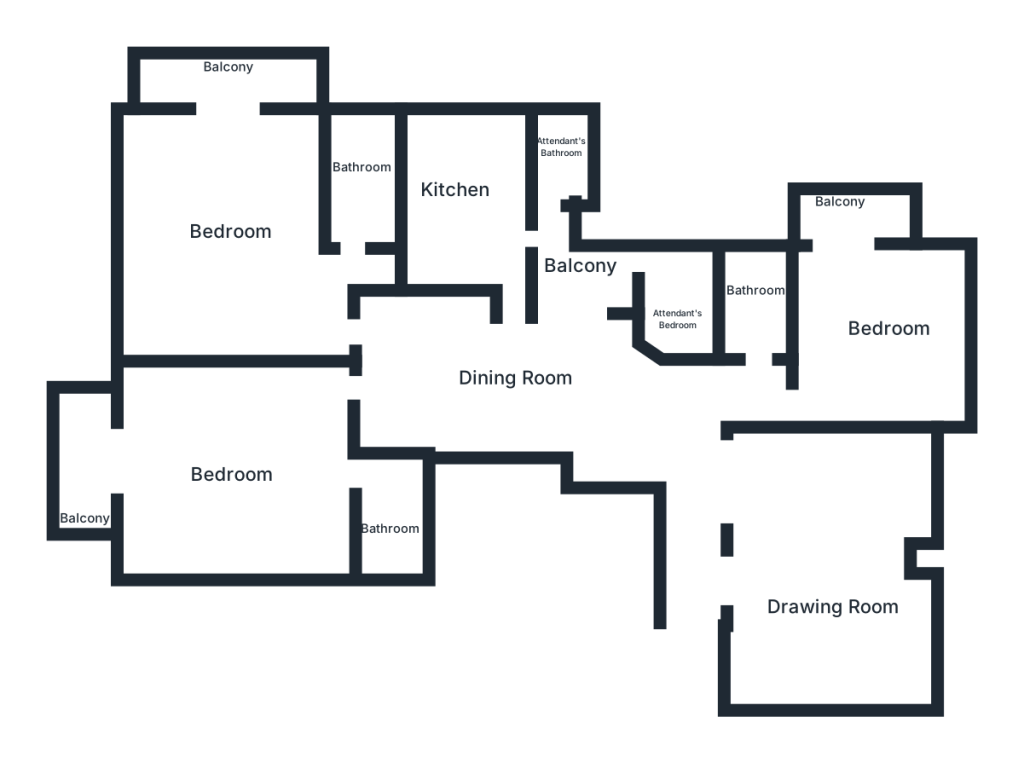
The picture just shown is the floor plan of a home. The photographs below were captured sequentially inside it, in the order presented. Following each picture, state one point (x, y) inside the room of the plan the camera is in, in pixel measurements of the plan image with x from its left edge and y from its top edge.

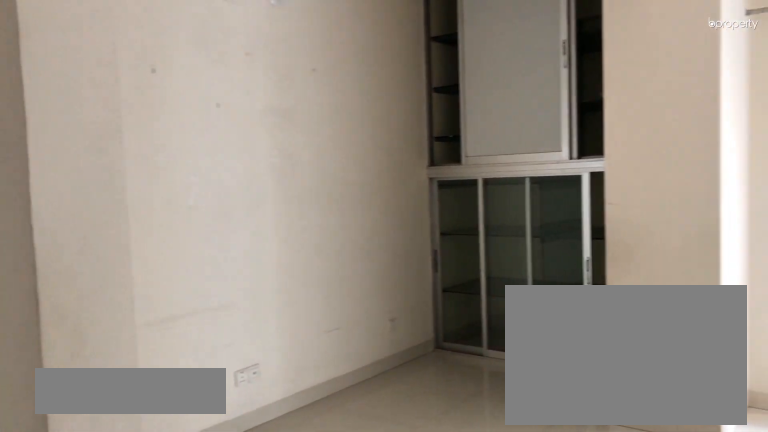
(818, 575)
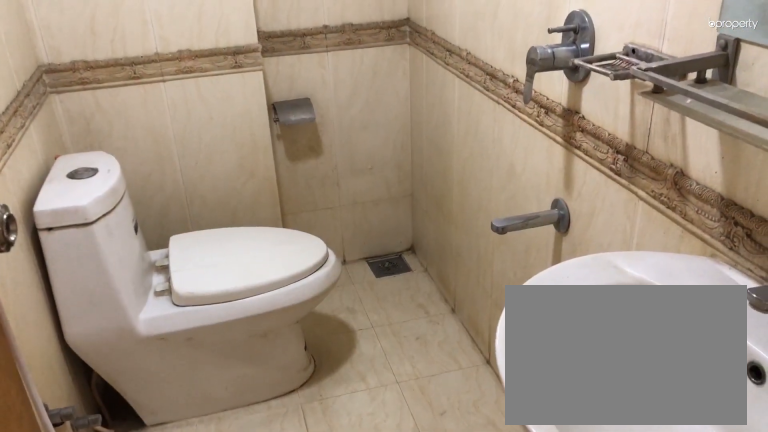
(758, 299)
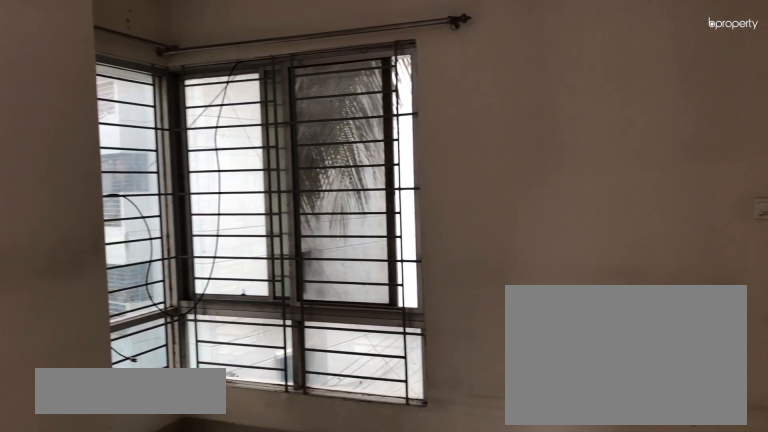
(878, 317)
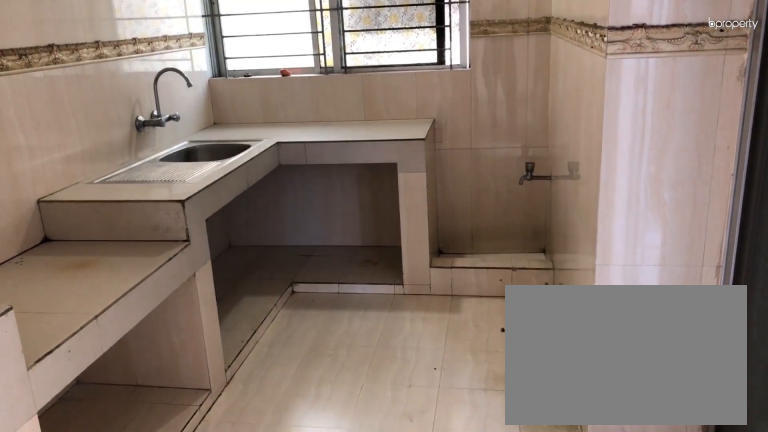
(453, 192)
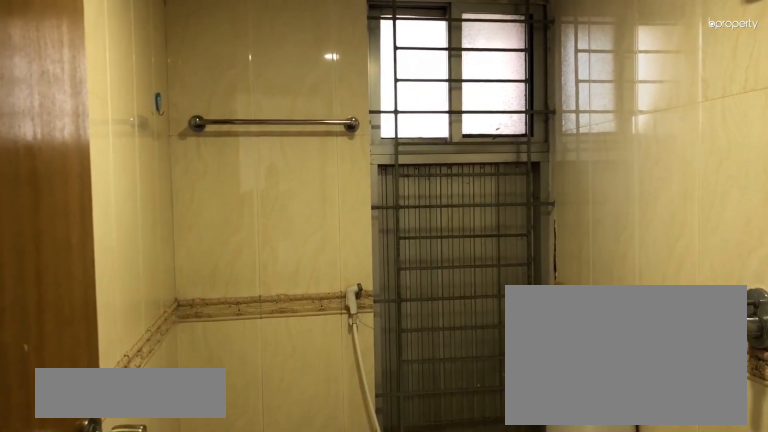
(358, 172)
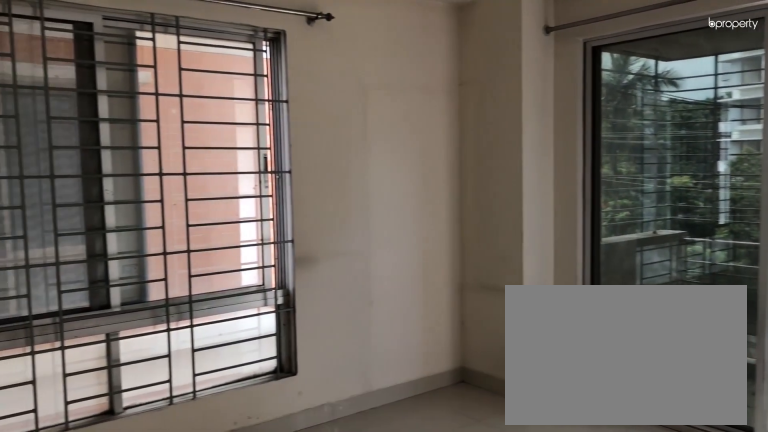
(226, 467)
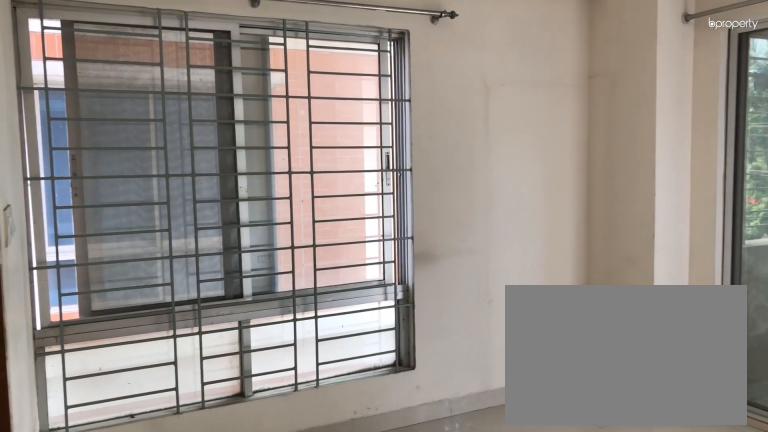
(226, 467)
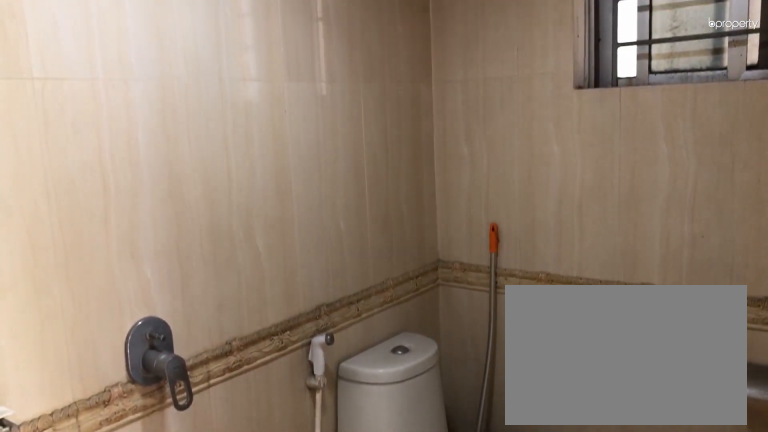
(392, 514)
